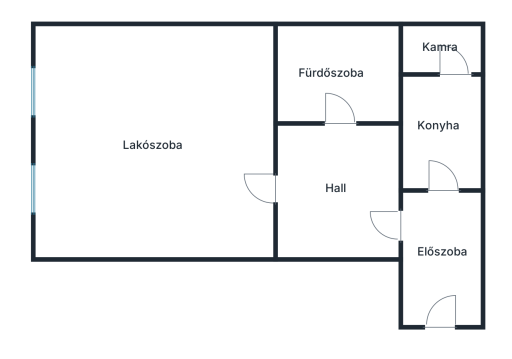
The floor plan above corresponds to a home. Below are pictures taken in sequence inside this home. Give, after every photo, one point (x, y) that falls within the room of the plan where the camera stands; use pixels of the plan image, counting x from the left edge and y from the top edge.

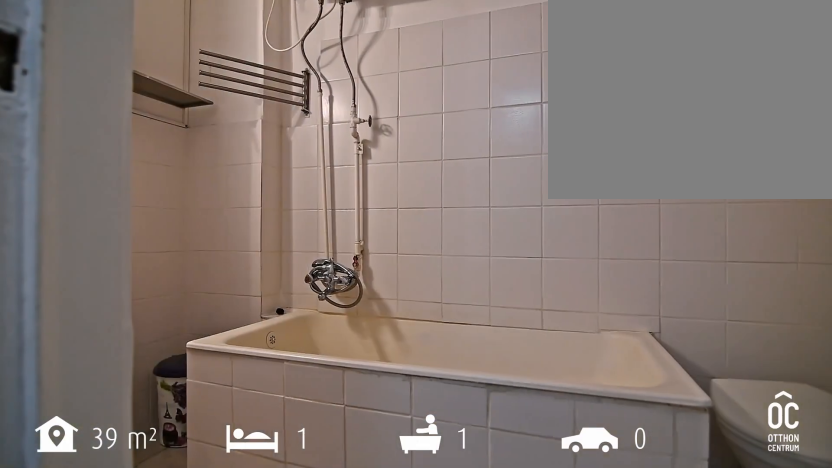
(335, 71)
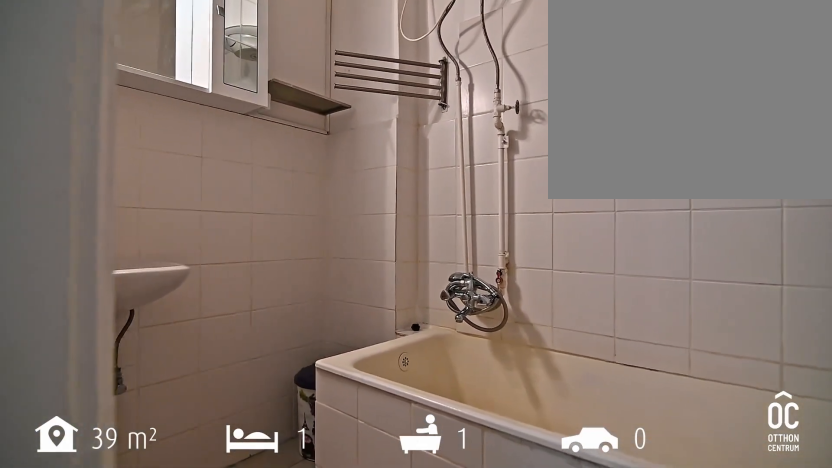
(335, 71)
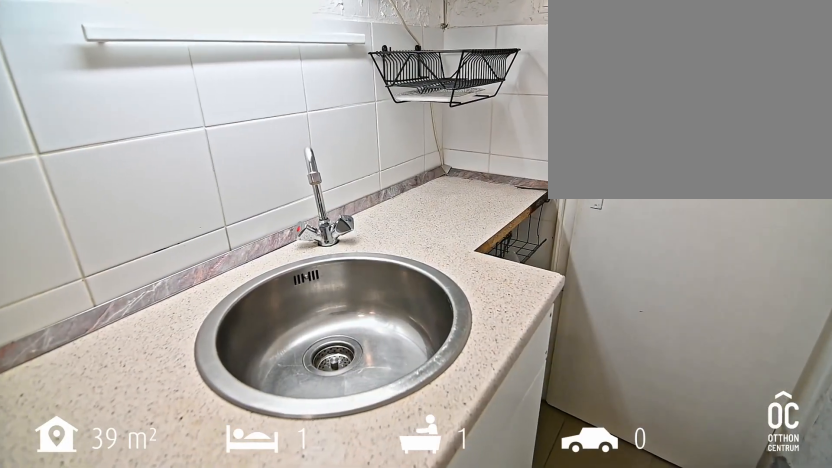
(441, 129)
